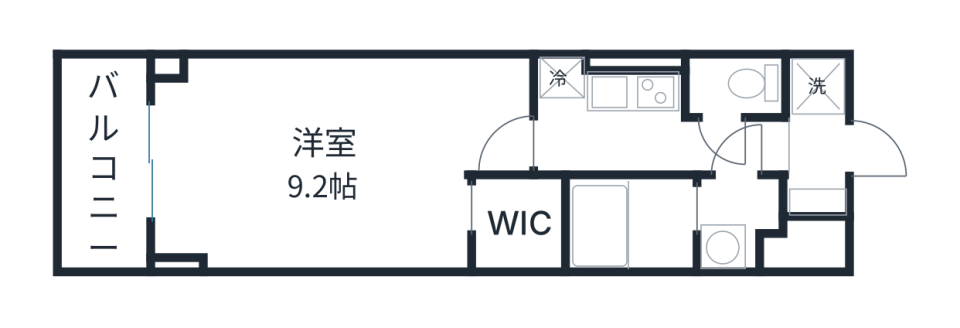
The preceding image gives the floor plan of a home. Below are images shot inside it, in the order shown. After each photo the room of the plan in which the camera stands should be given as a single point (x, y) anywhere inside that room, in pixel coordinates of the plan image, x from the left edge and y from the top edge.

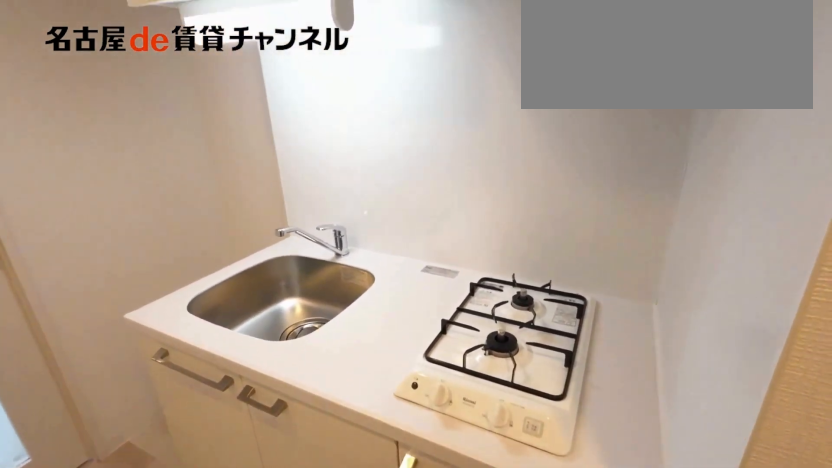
(631, 92)
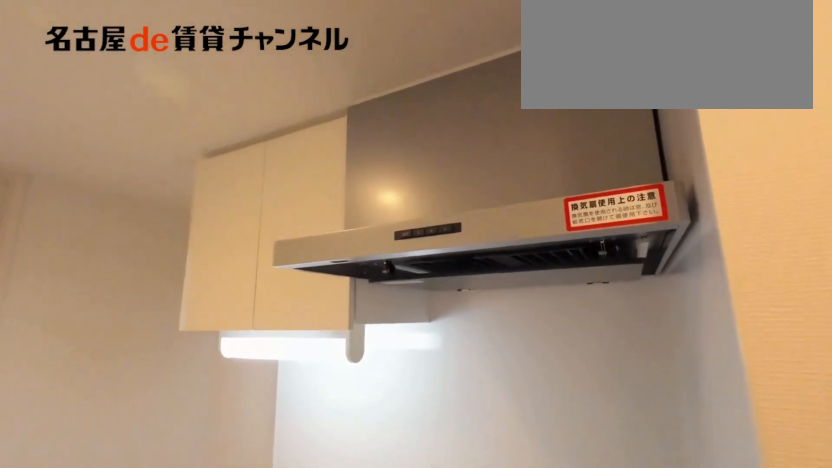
(631, 92)
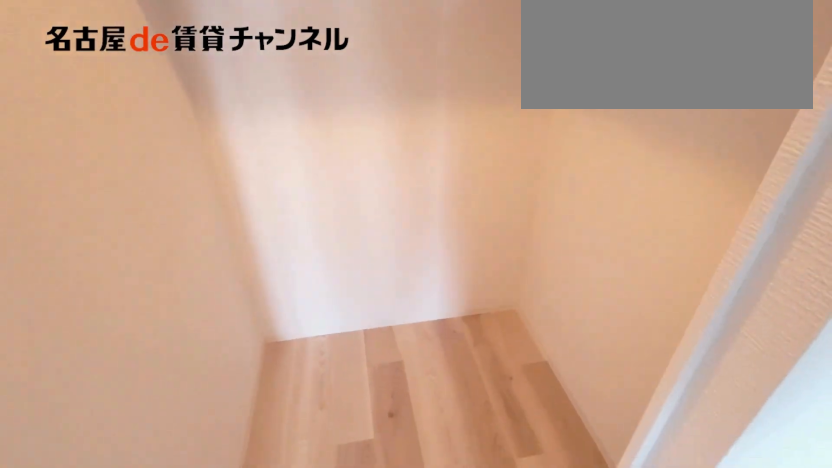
(518, 225)
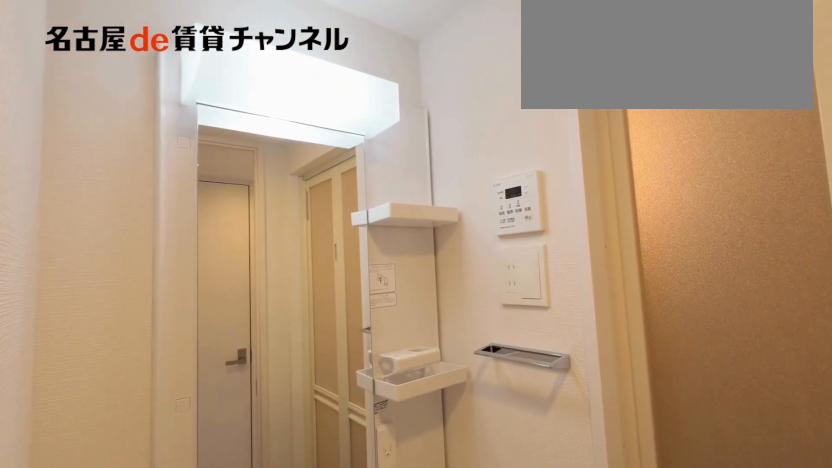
(737, 222)
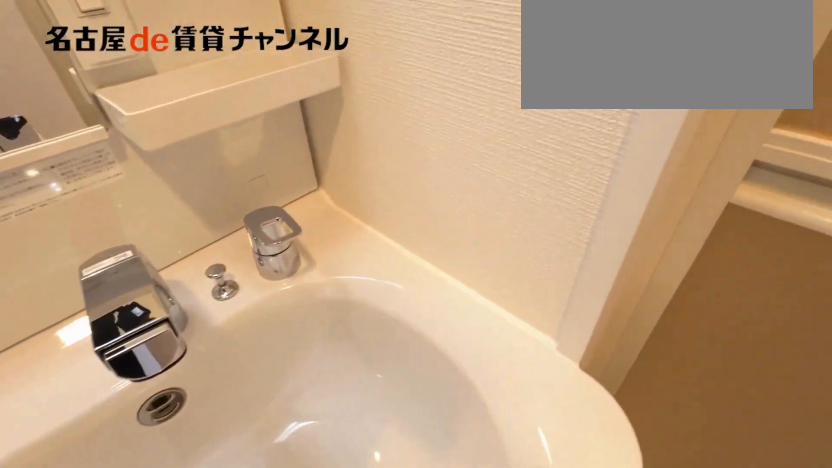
(737, 222)
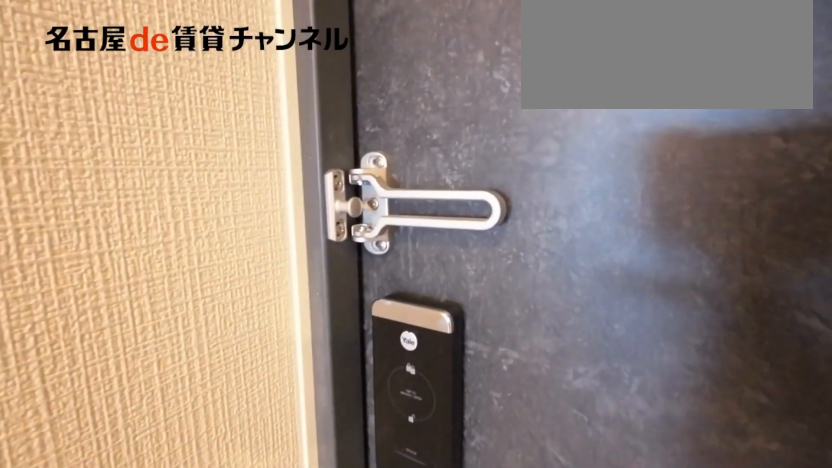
(816, 154)
